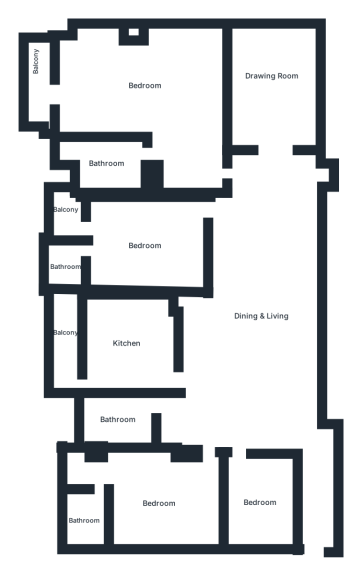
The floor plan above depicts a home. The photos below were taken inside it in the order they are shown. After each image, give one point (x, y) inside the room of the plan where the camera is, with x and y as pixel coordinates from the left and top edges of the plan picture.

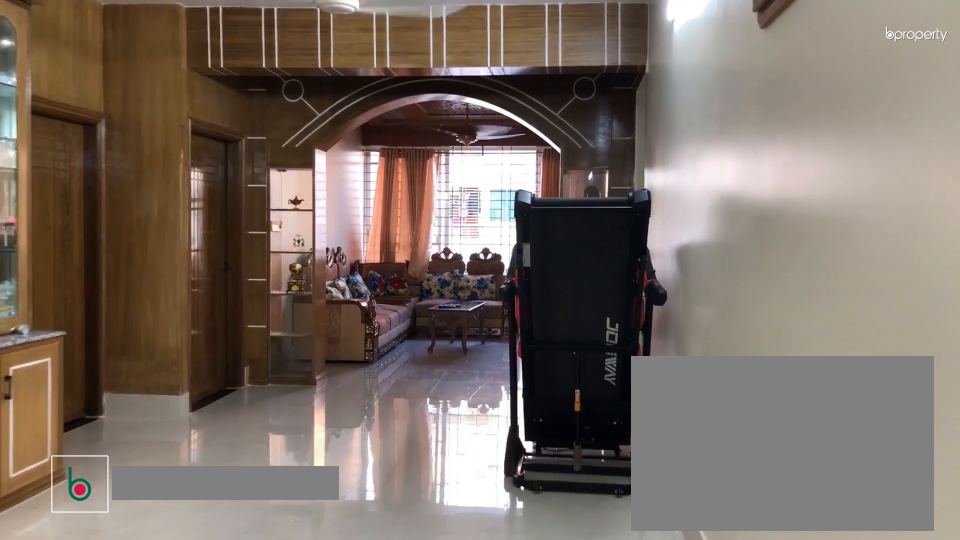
(269, 355)
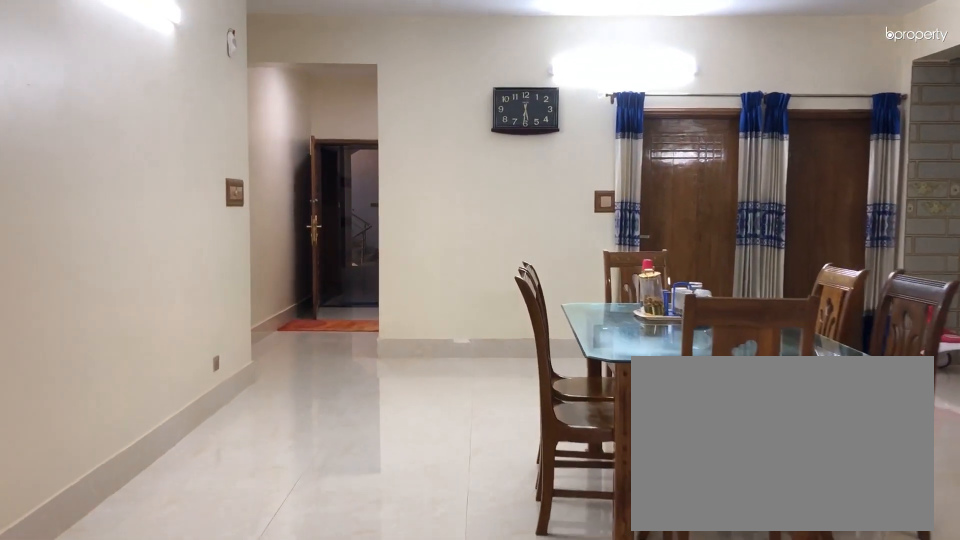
(255, 354)
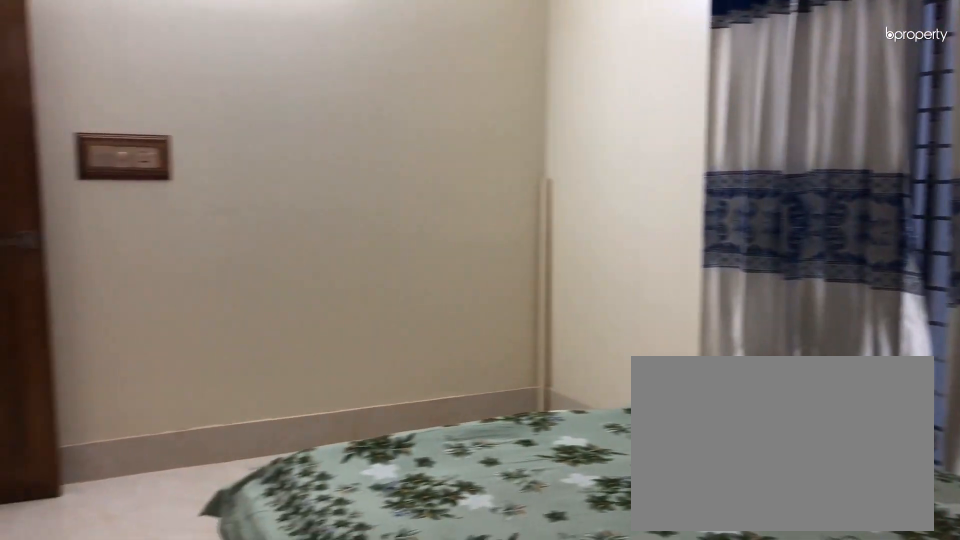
(162, 505)
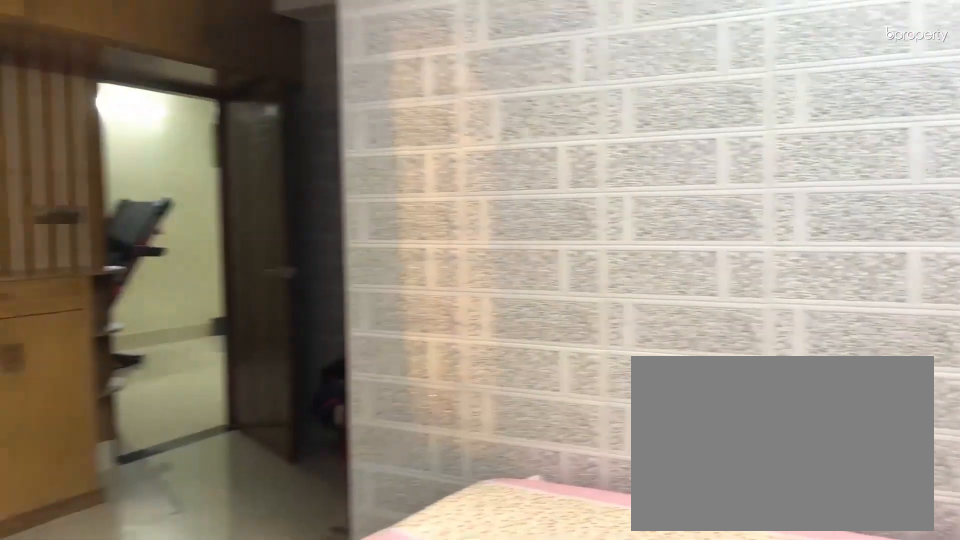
(135, 87)
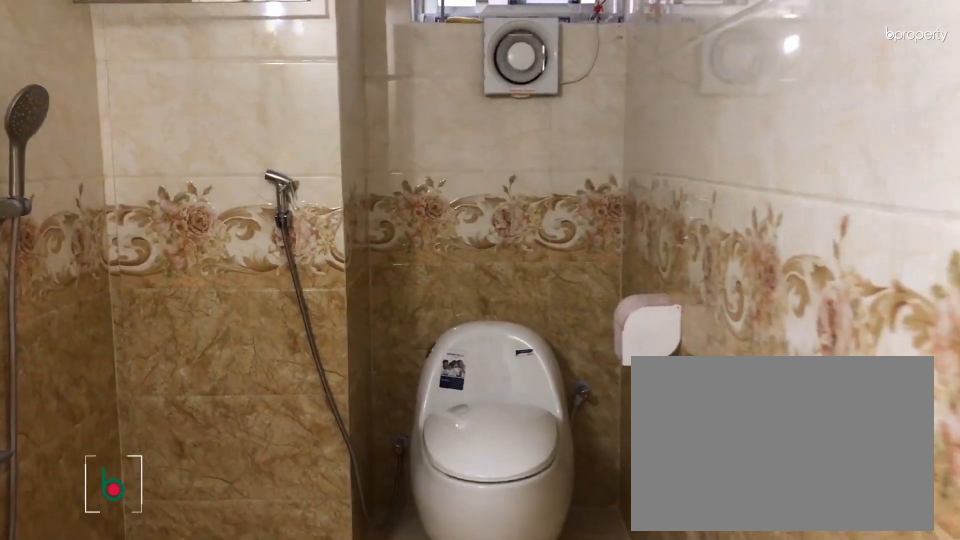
(106, 162)
